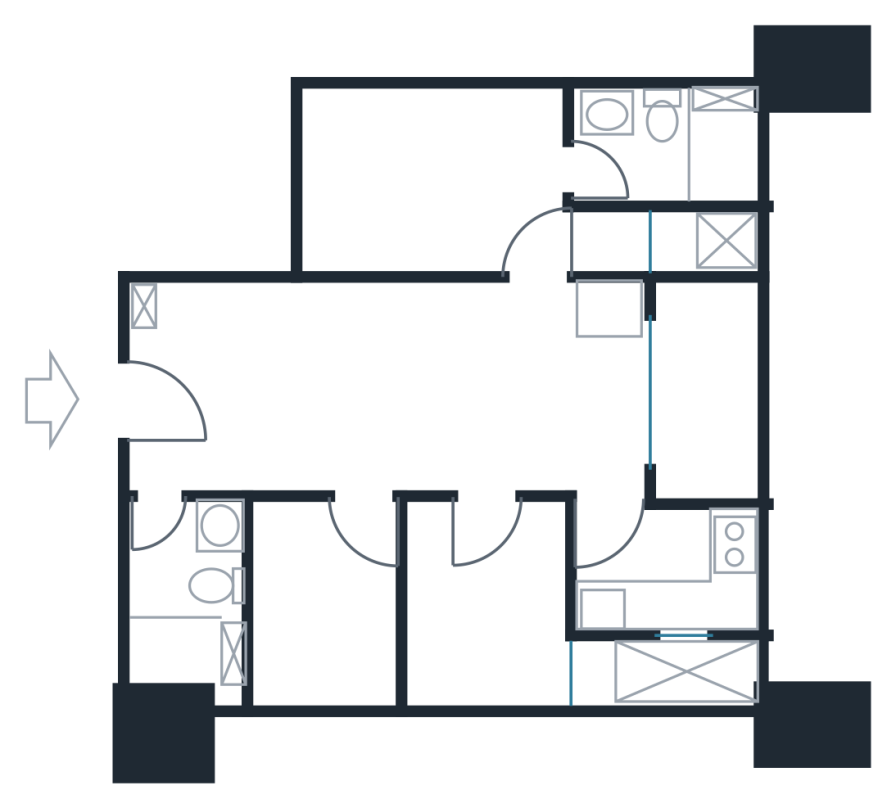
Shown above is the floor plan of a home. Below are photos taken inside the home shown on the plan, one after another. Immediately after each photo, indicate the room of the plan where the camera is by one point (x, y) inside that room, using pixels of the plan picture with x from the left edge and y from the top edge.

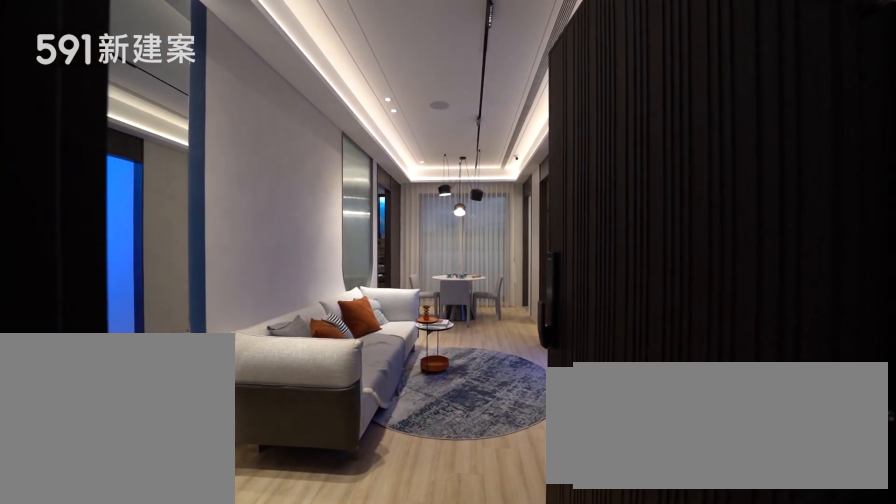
(170, 408)
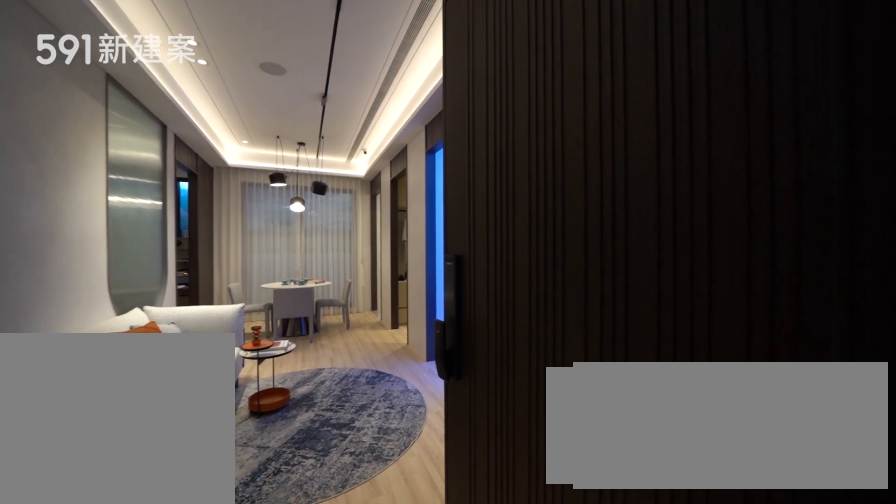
(170, 408)
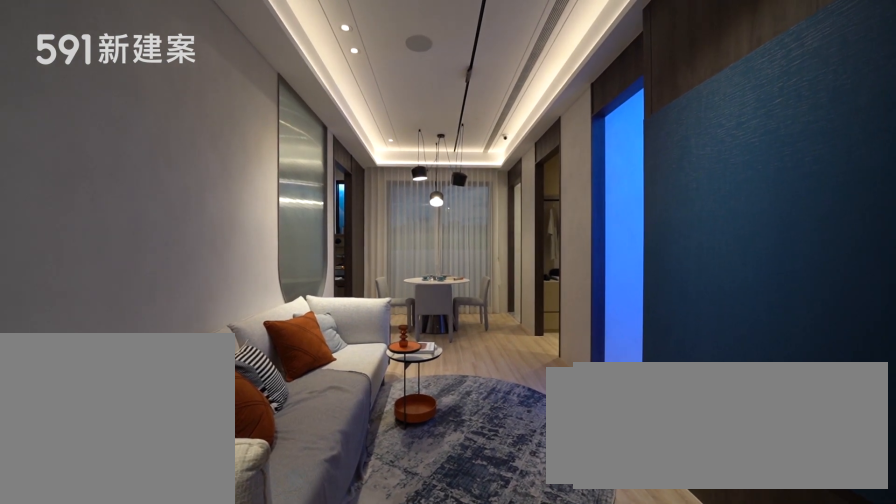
(285, 383)
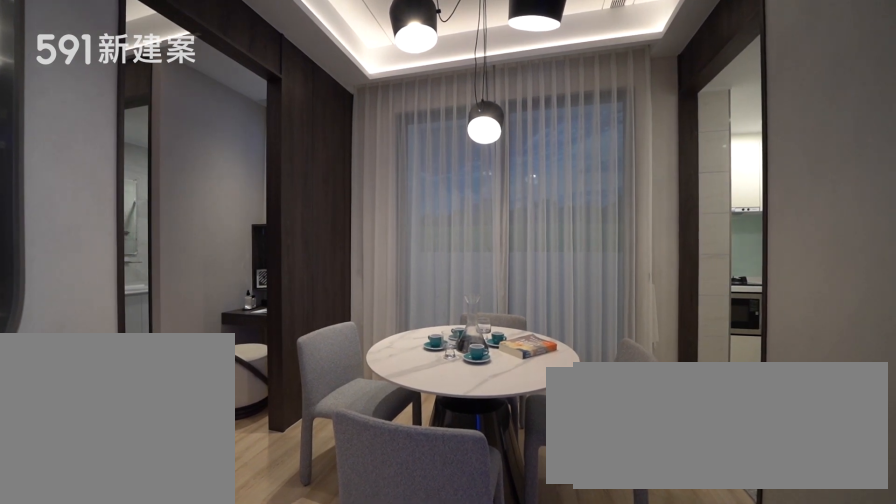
(545, 385)
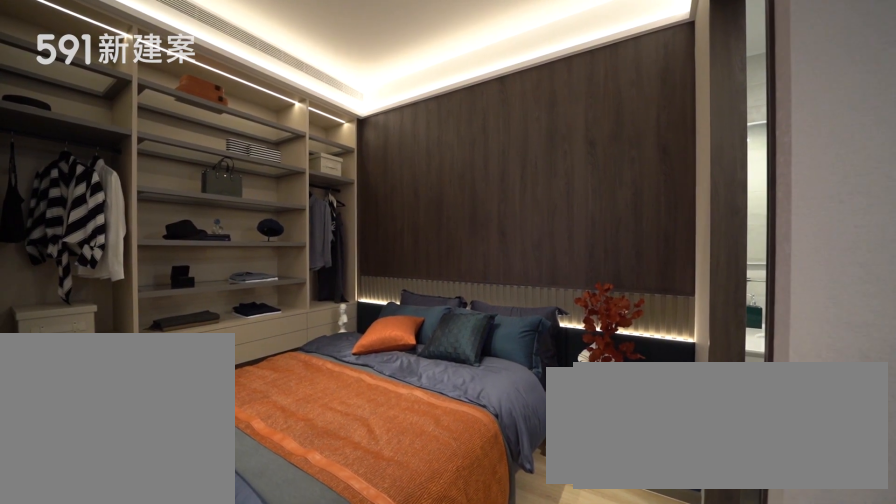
(448, 184)
